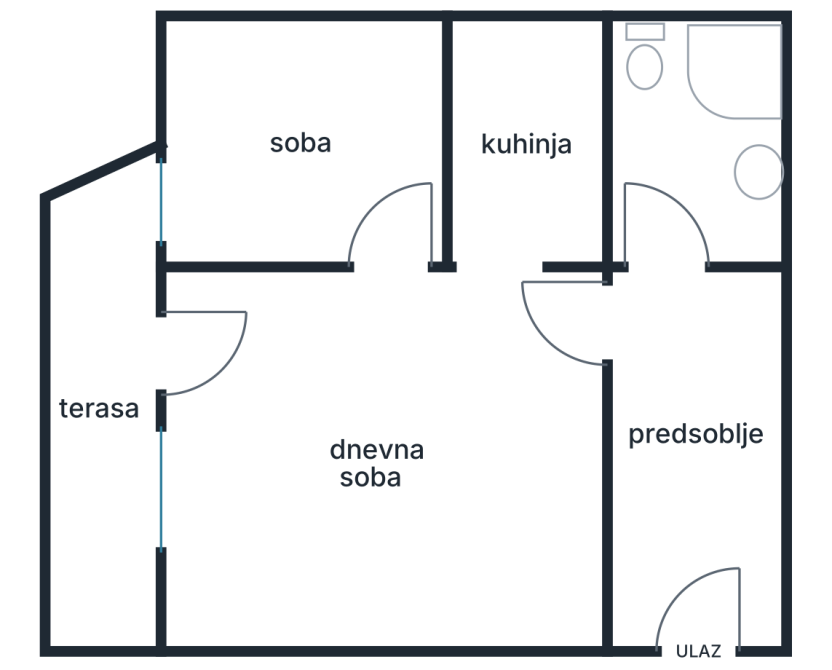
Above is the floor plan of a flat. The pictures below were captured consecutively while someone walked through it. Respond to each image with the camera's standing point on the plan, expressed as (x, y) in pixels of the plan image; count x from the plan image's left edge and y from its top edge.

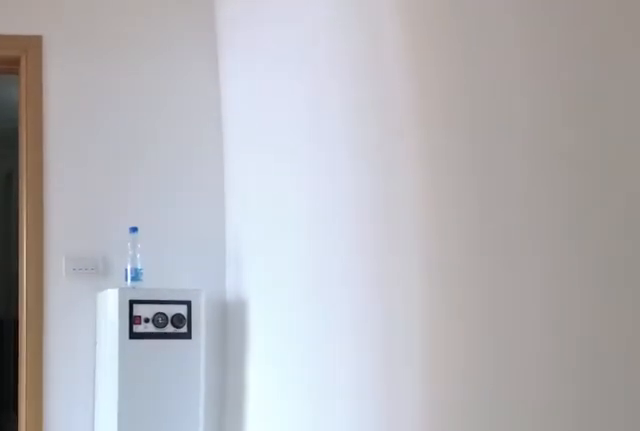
(684, 491)
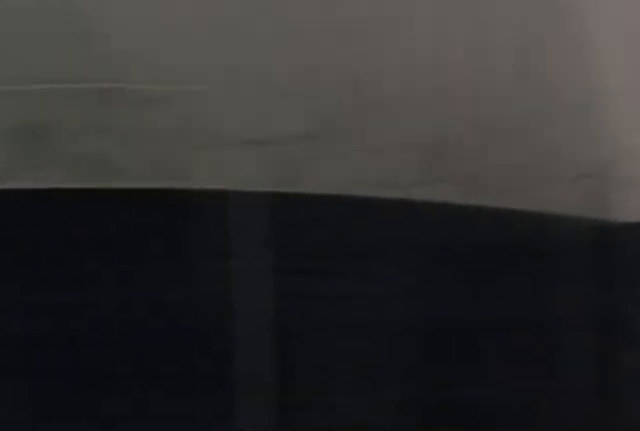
(705, 134)
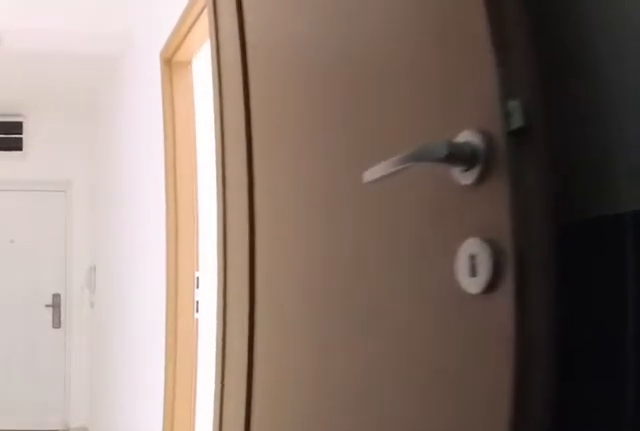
(687, 140)
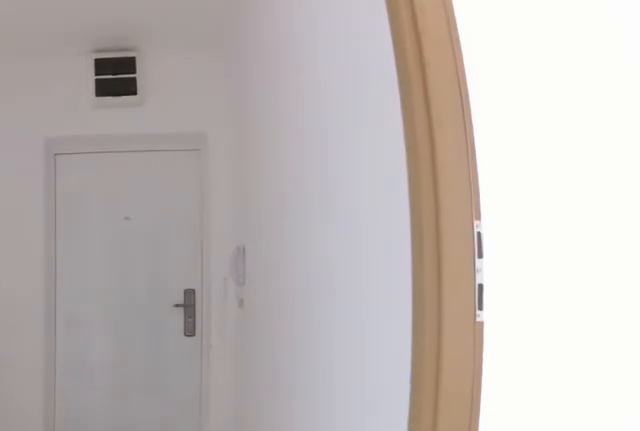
(690, 230)
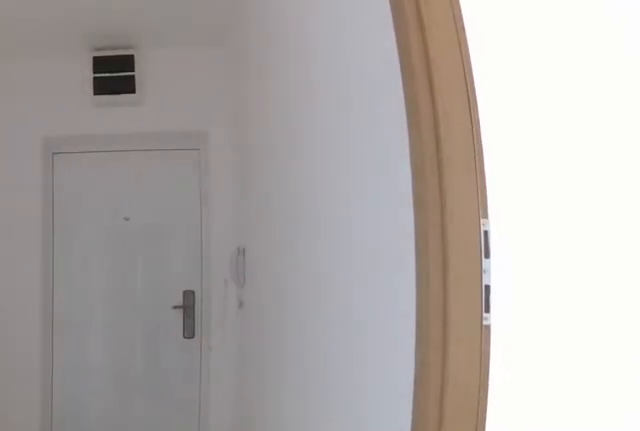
(686, 253)
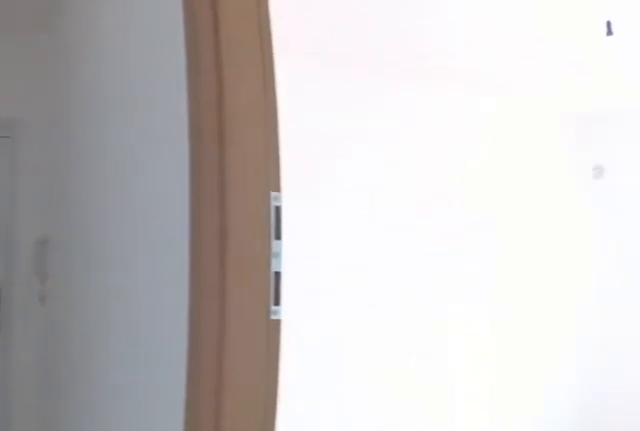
(685, 274)
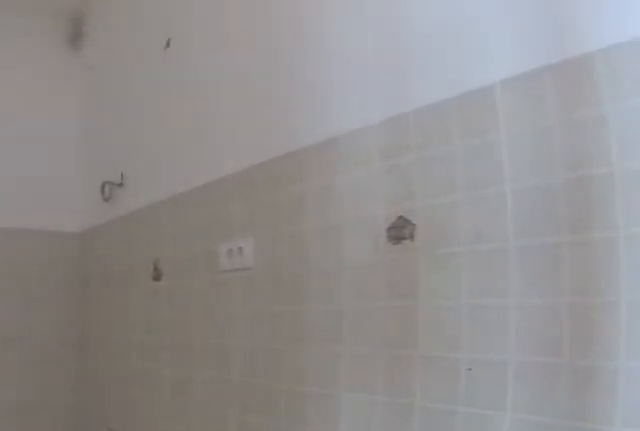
(515, 276)
